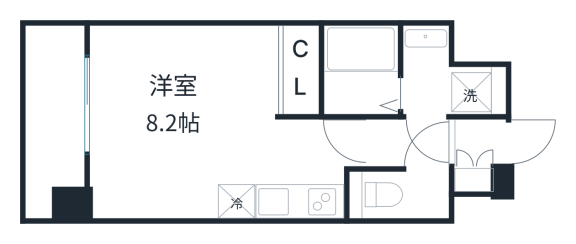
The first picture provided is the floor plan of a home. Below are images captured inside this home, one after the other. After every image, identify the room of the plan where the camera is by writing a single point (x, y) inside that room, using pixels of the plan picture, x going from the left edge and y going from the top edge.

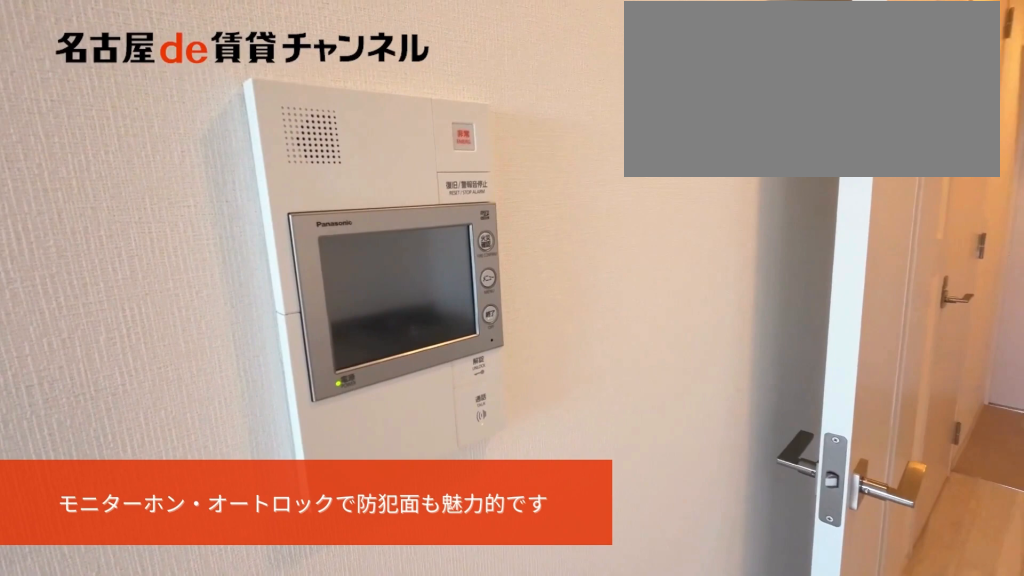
(300, 201)
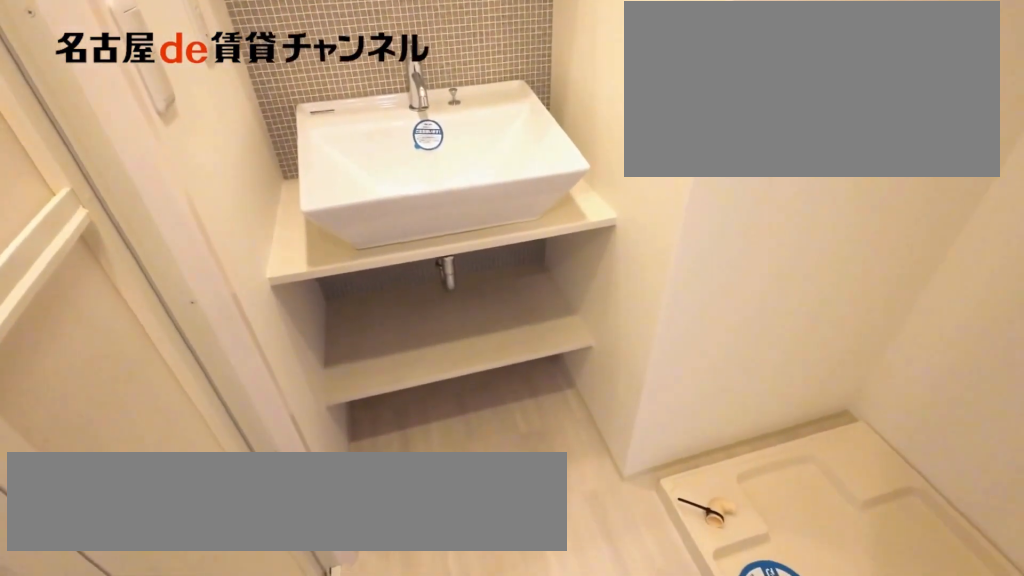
(446, 78)
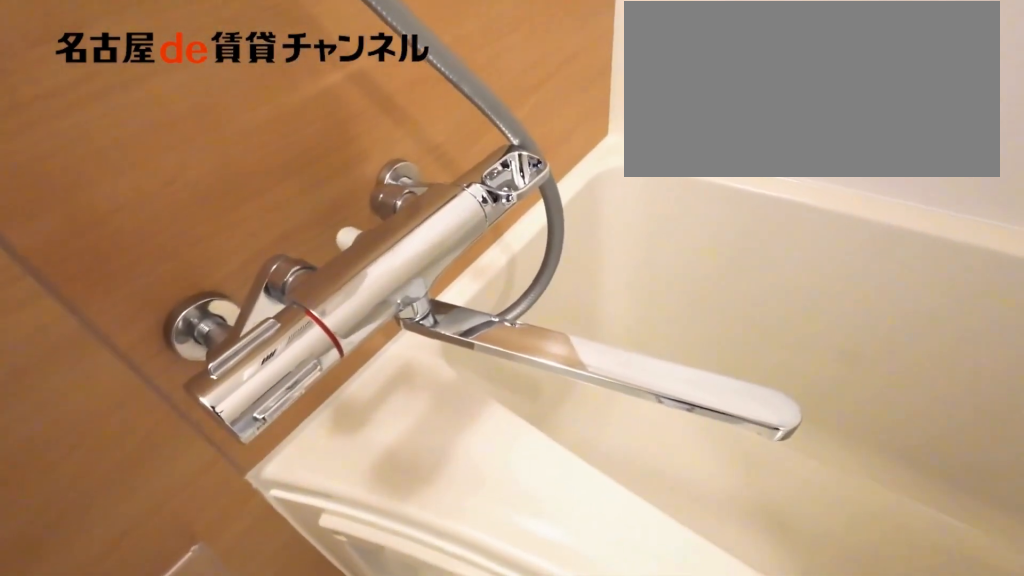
(361, 69)
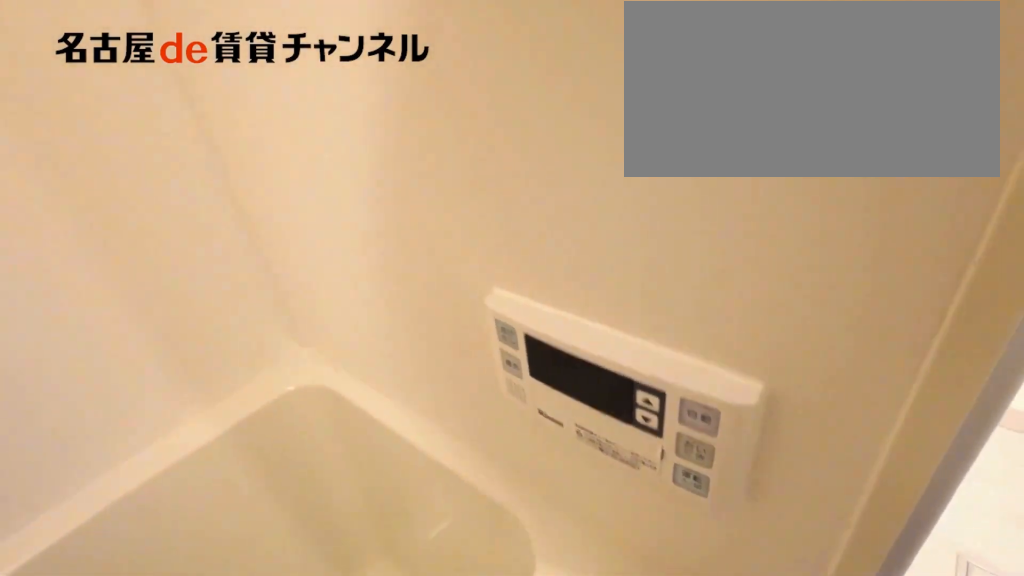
(361, 69)
